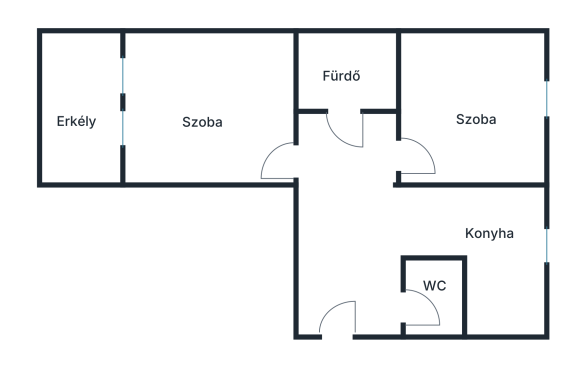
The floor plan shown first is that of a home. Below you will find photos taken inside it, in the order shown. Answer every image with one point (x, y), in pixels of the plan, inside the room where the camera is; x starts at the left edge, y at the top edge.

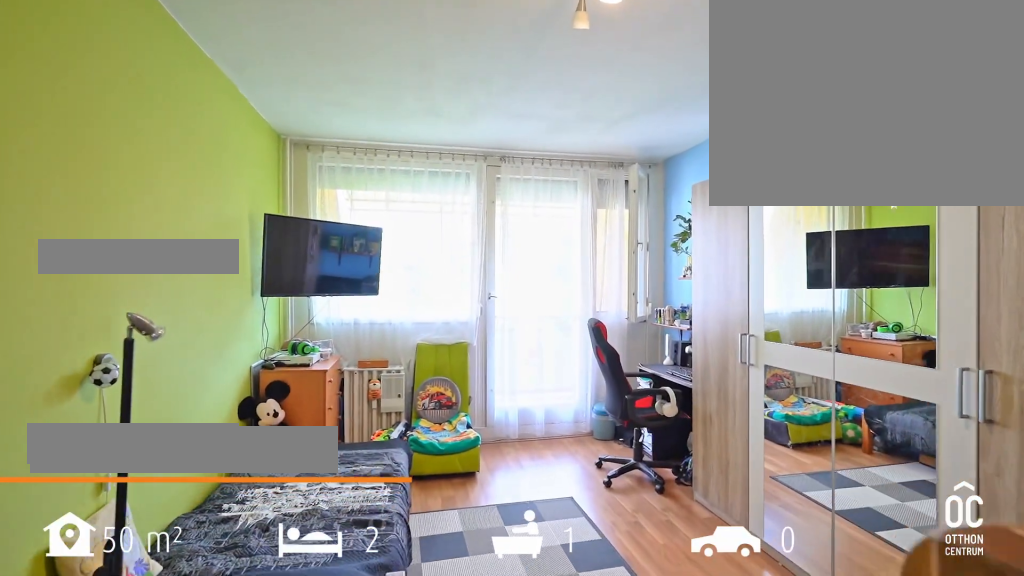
(210, 112)
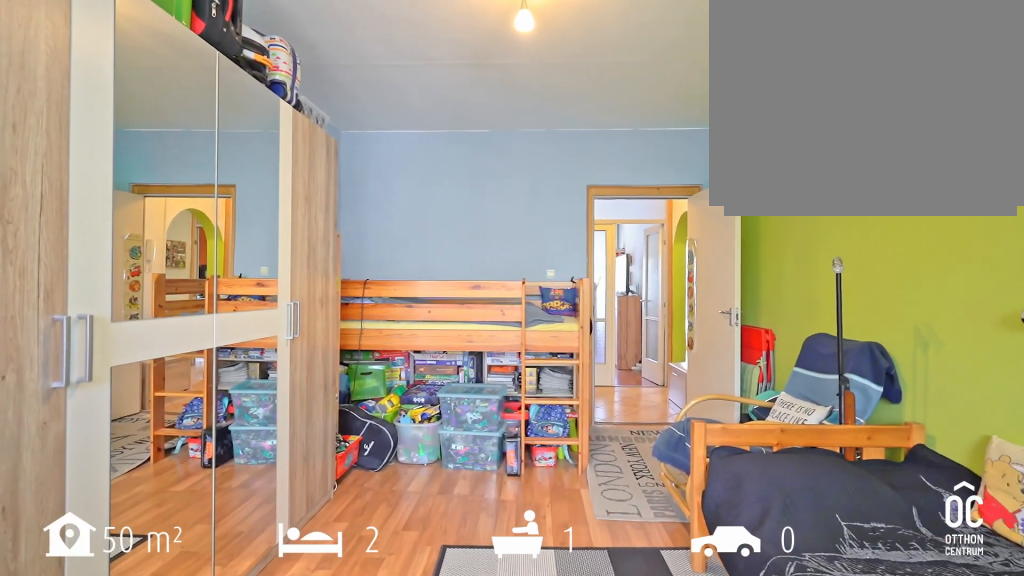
(210, 112)
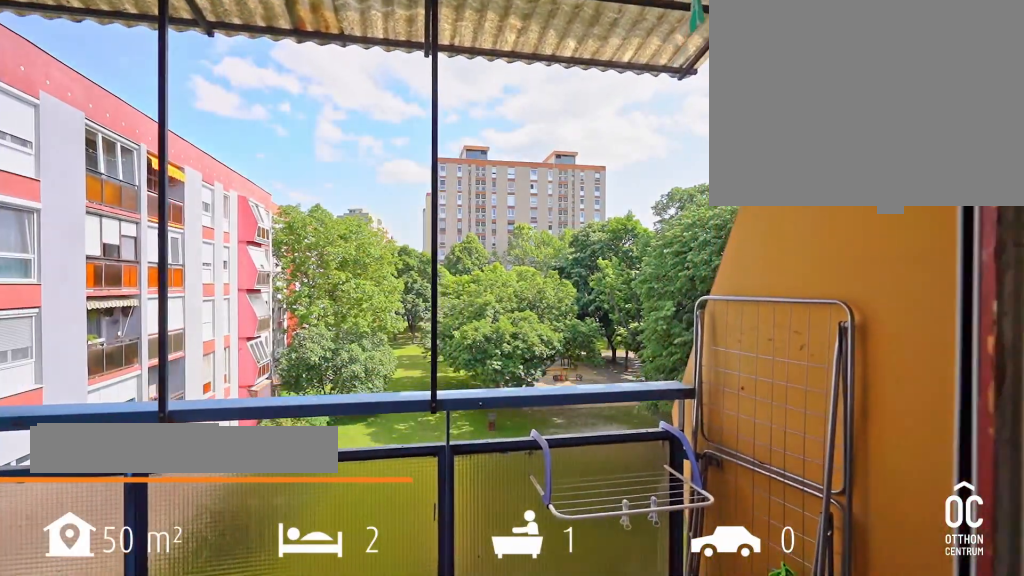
(80, 111)
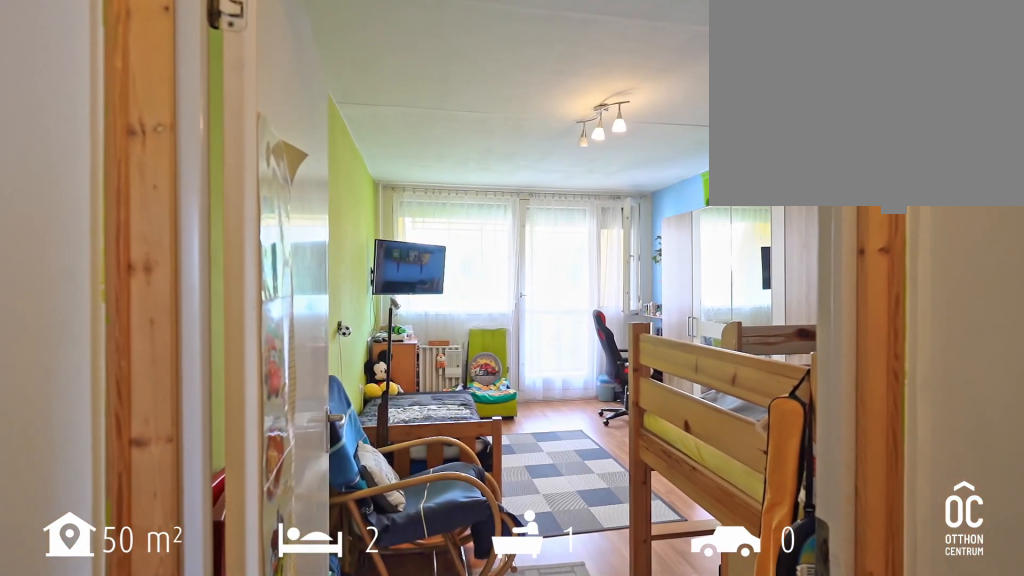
(215, 109)
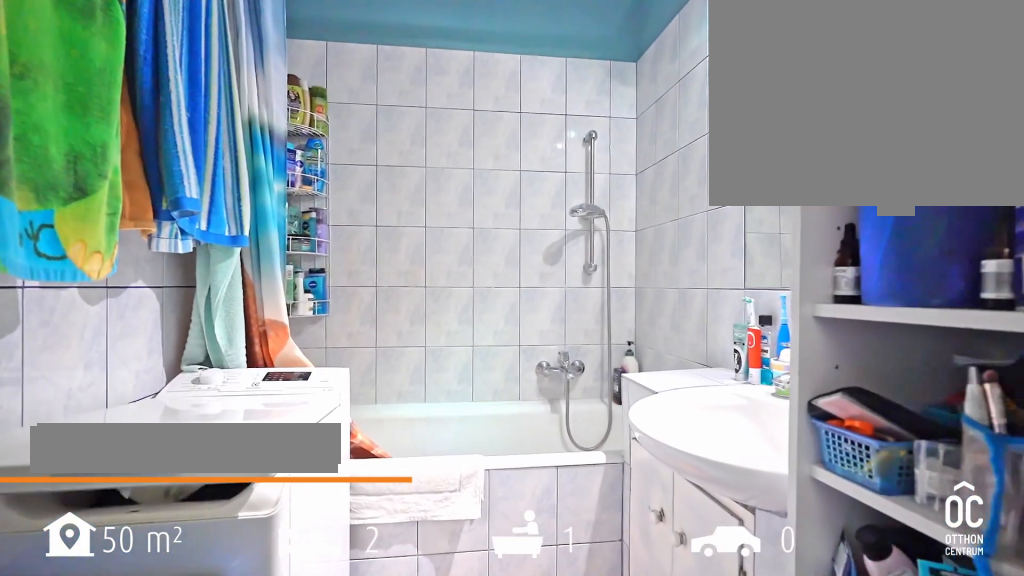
(346, 77)
